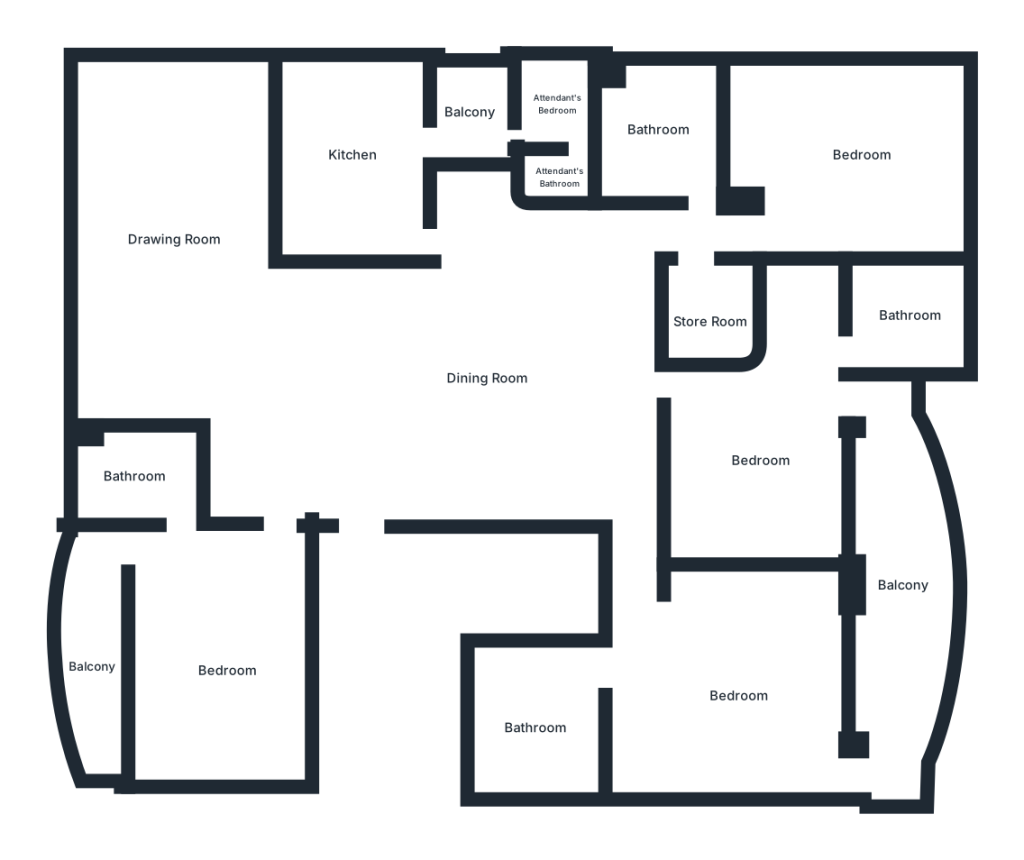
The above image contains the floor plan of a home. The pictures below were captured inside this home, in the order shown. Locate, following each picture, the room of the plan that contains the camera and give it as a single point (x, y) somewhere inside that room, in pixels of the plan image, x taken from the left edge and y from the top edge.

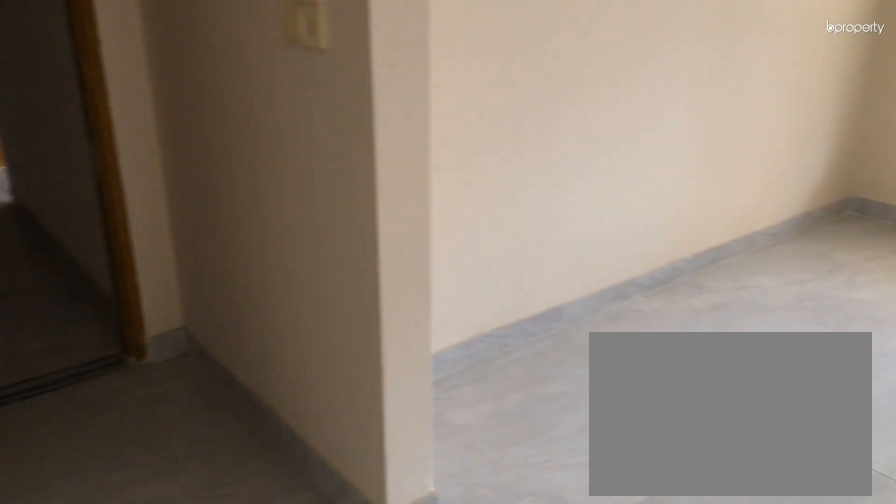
(730, 686)
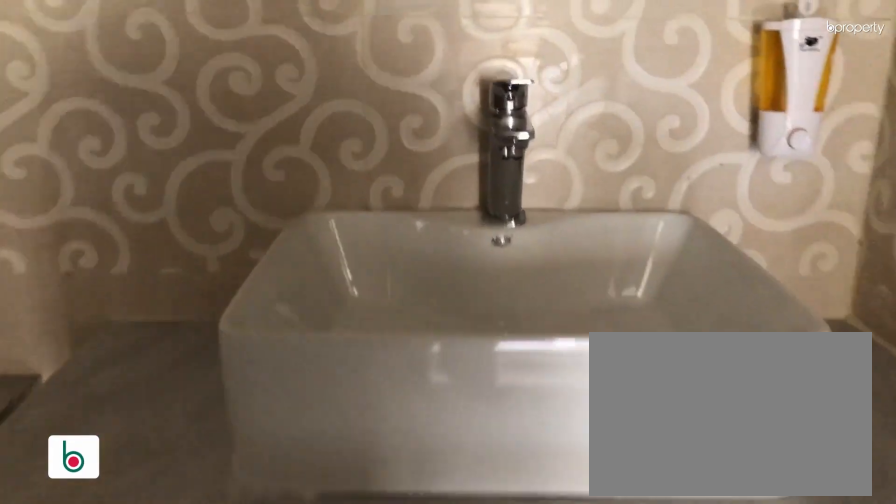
(531, 720)
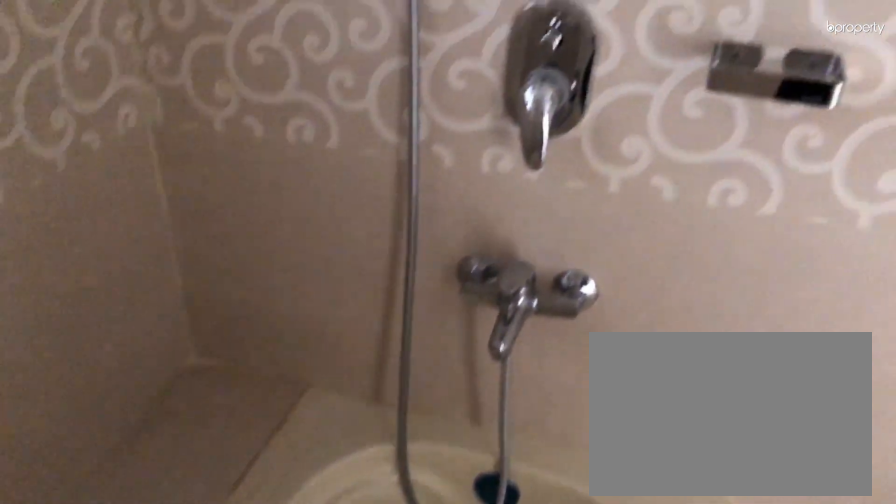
(531, 720)
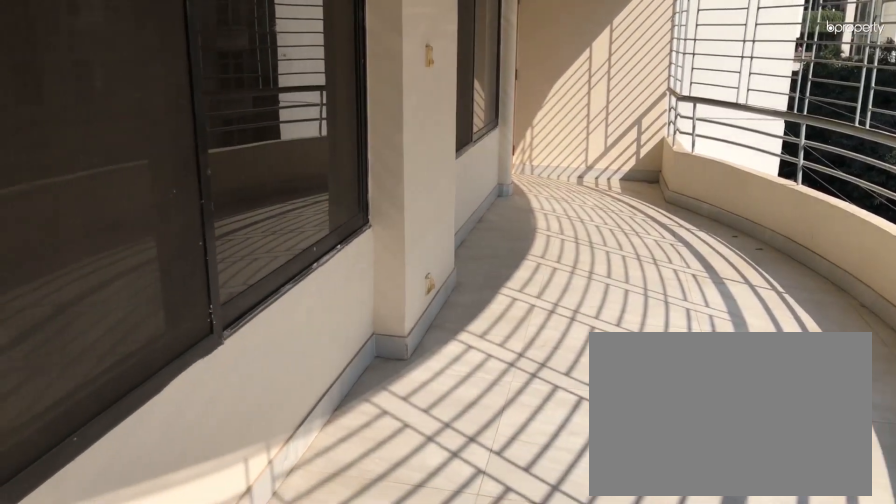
(901, 553)
